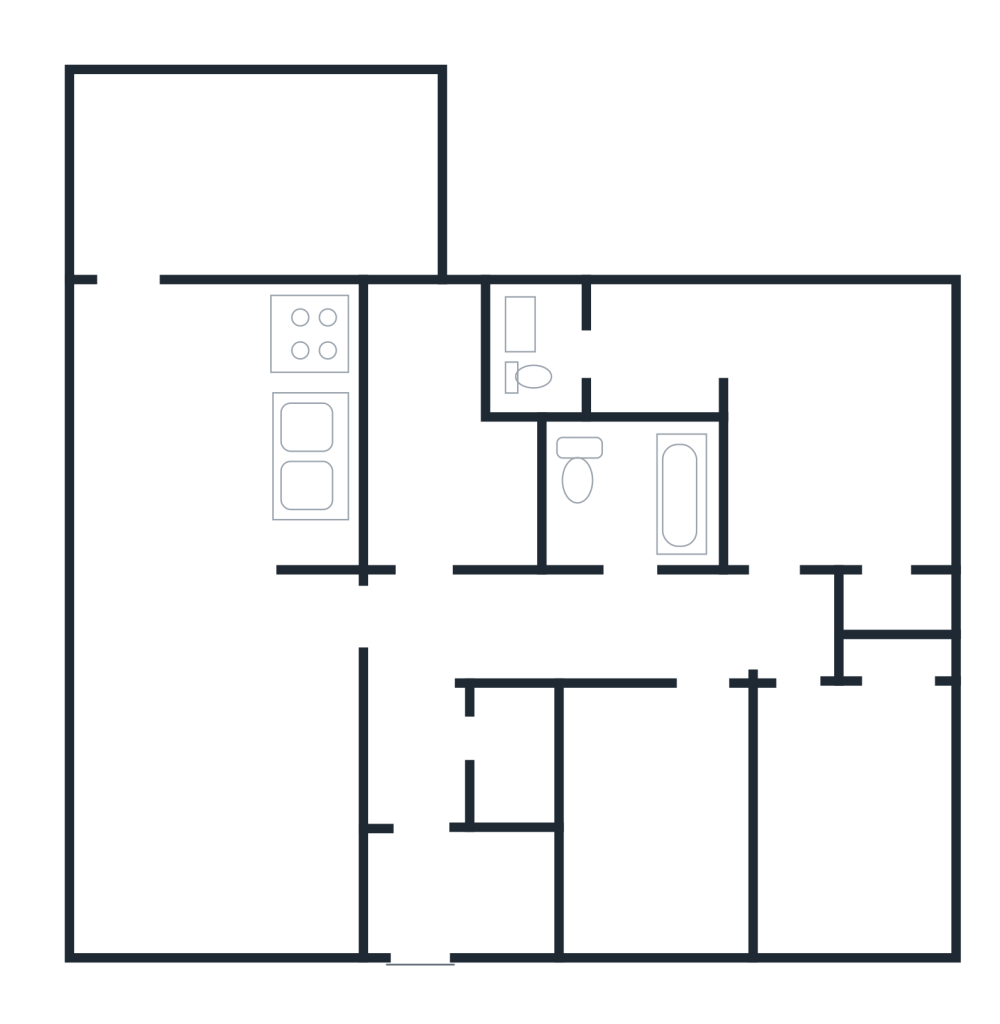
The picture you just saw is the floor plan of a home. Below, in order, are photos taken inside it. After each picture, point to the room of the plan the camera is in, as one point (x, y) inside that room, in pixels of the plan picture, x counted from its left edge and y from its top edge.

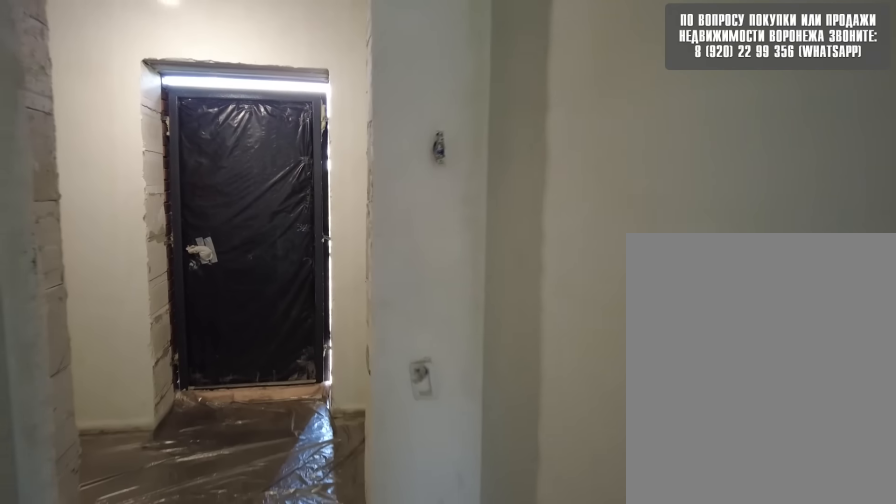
(449, 785)
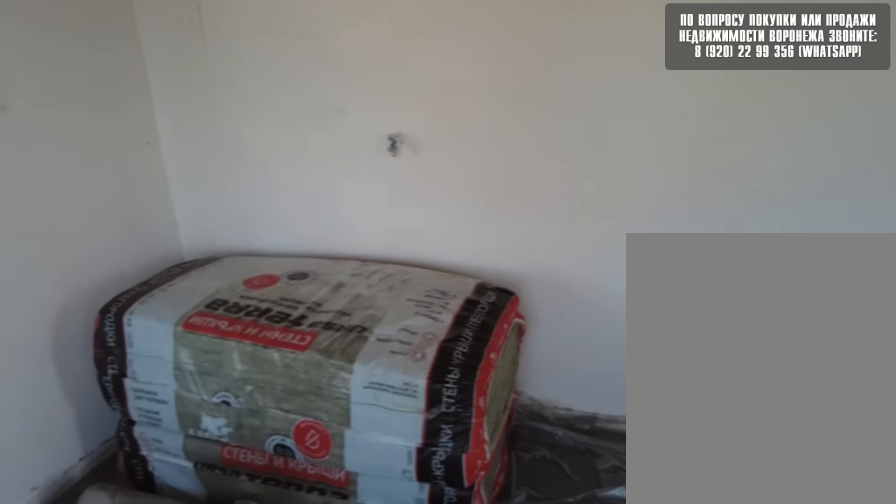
(175, 367)
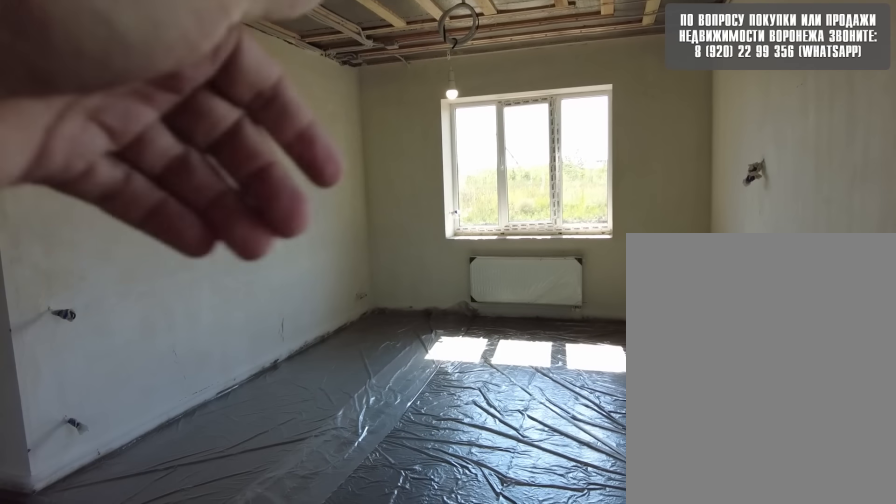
(175, 371)
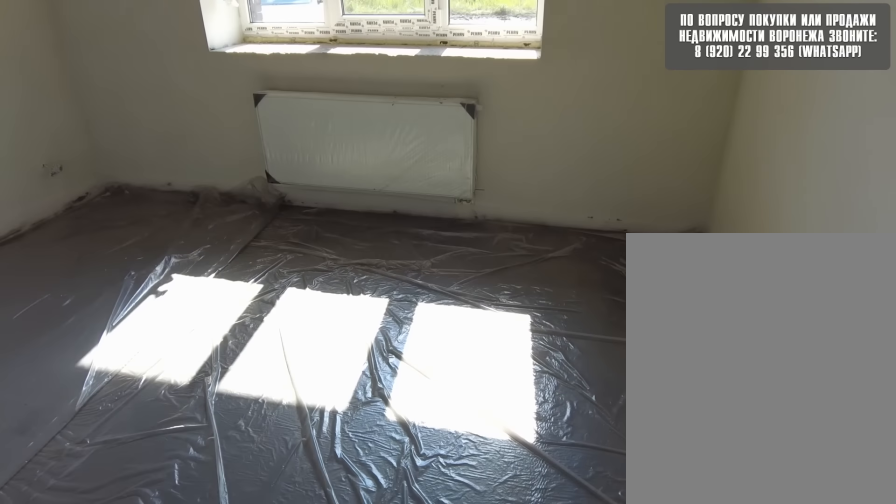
(176, 371)
